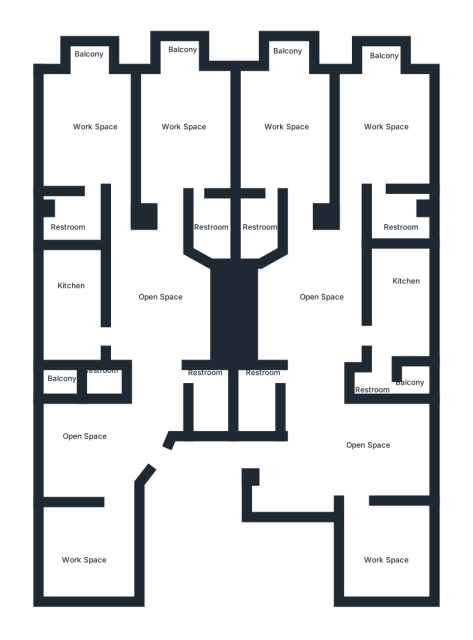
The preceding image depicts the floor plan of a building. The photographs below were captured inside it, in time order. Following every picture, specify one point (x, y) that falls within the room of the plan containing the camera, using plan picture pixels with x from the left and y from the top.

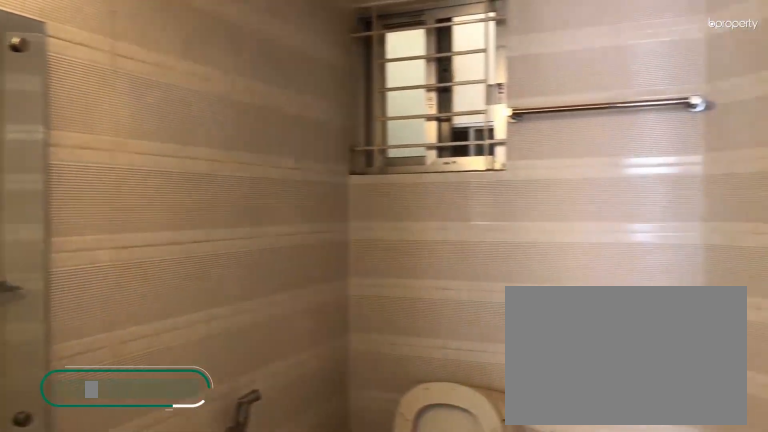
(210, 224)
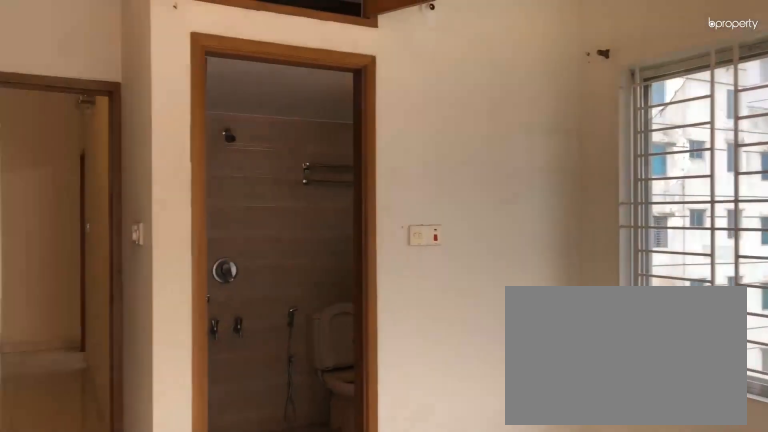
(91, 117)
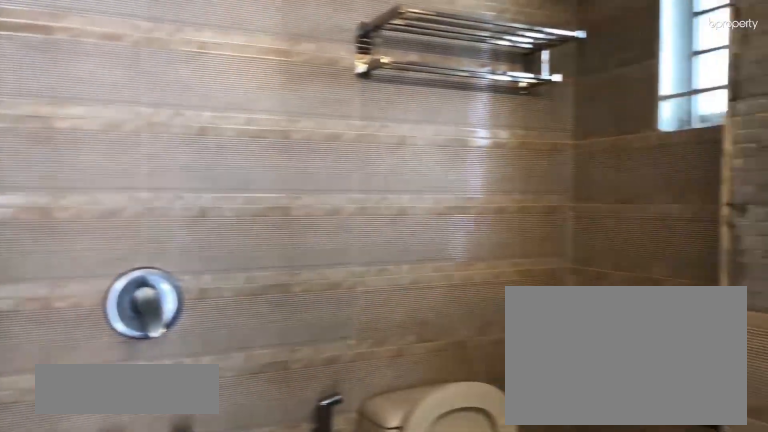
(74, 216)
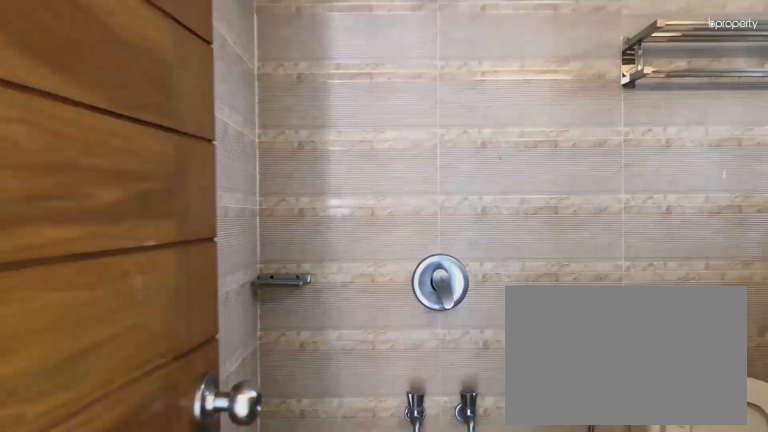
(74, 216)
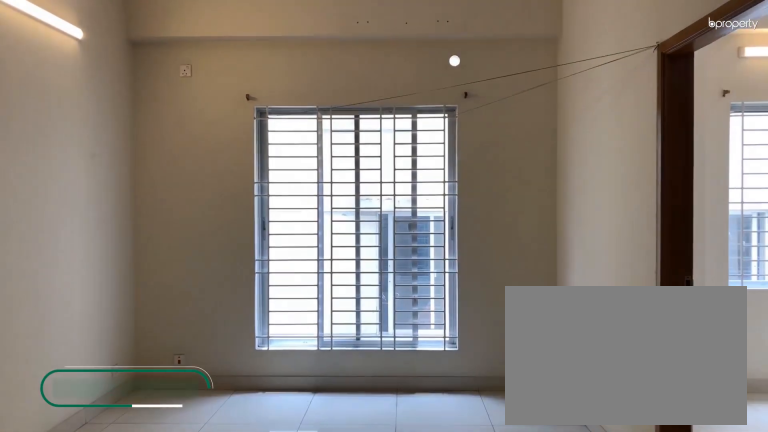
(348, 450)
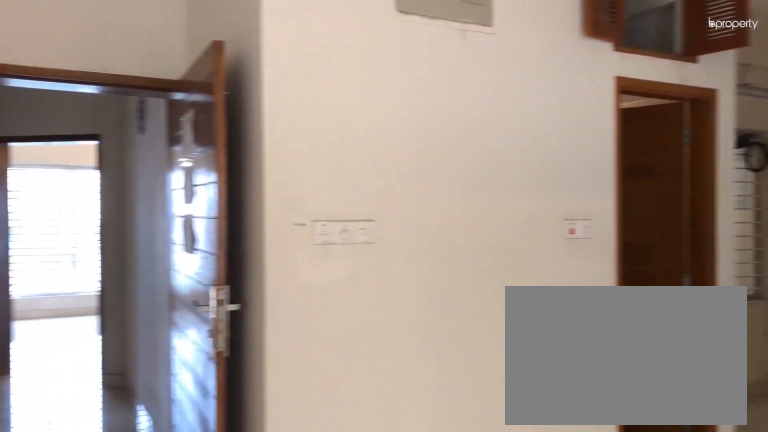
(348, 450)
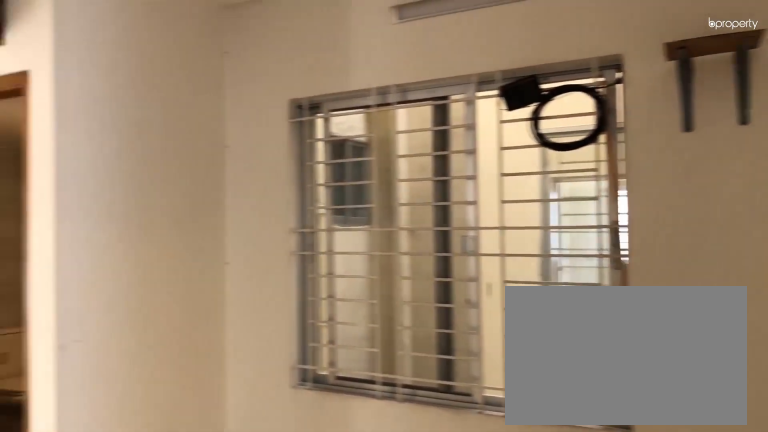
(334, 277)
